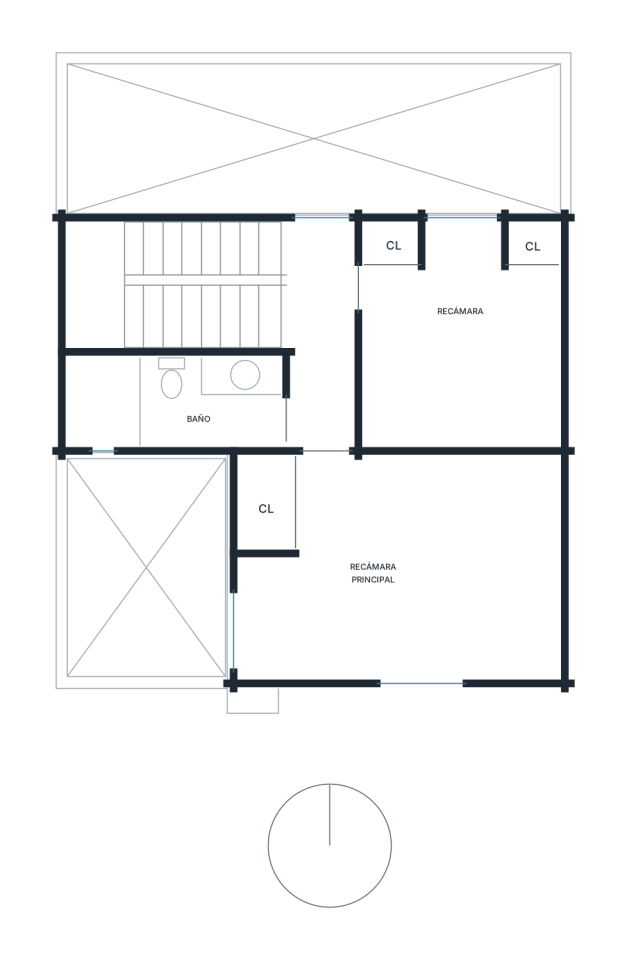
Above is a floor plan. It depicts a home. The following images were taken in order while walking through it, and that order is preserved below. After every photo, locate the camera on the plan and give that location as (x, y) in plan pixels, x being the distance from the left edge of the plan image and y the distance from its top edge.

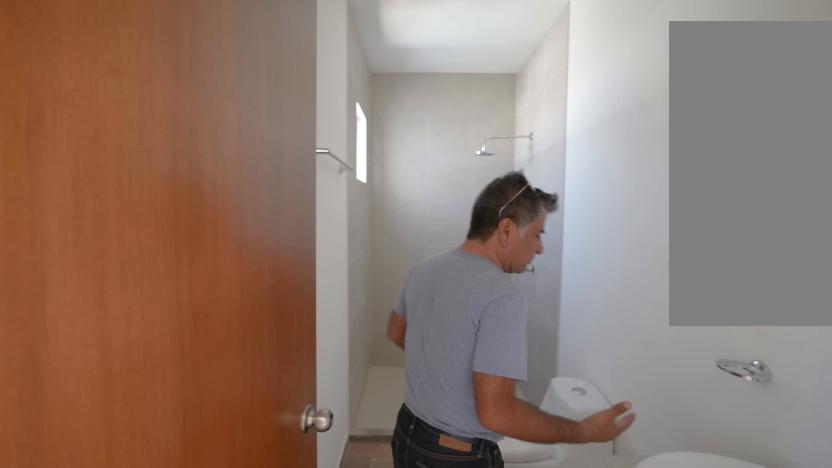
(324, 362)
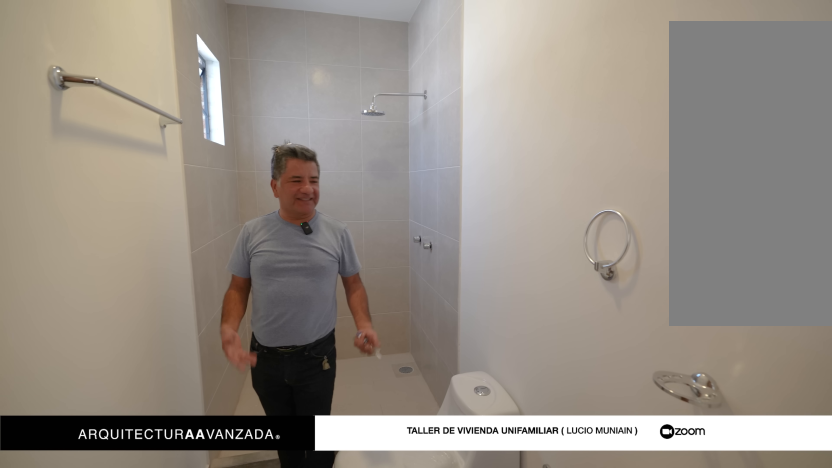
(249, 416)
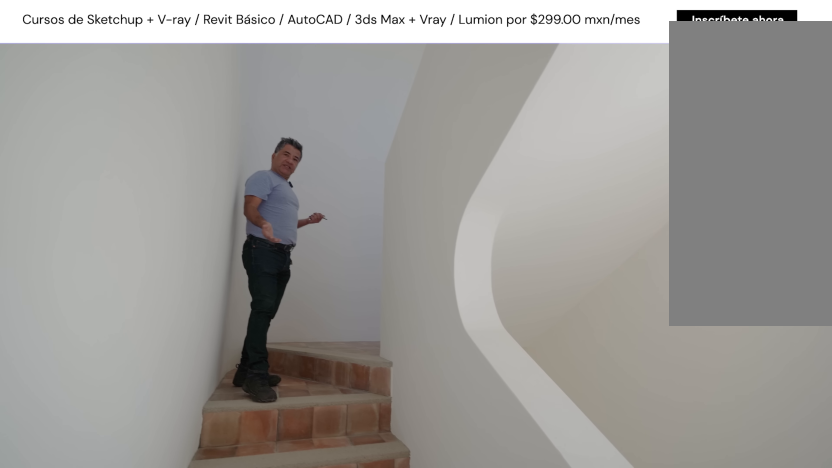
(308, 313)
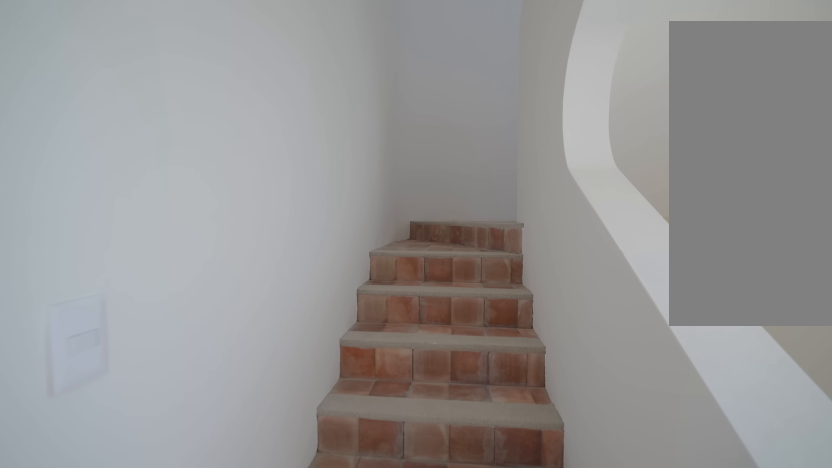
(270, 316)
